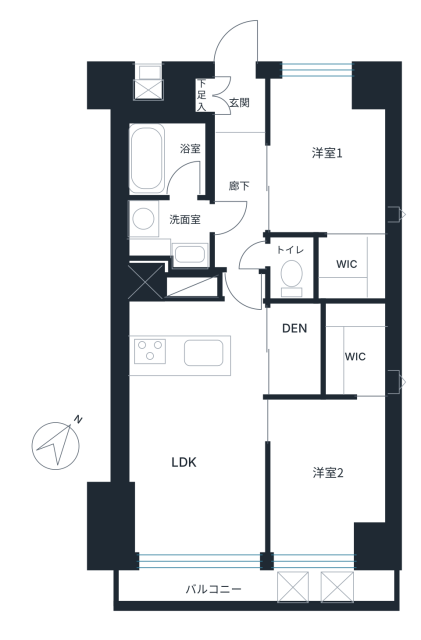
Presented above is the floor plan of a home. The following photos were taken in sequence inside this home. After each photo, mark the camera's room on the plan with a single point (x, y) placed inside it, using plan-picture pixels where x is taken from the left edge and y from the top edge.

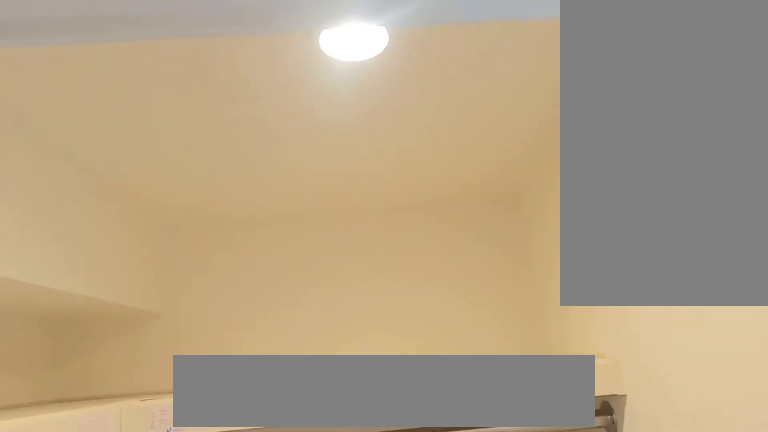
(331, 160)
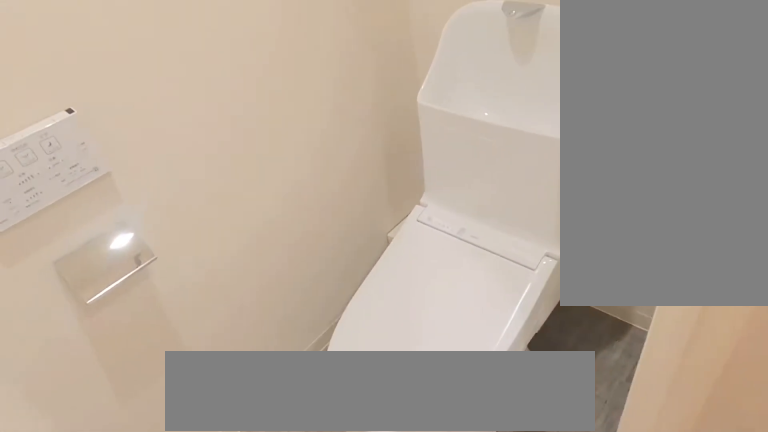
(296, 269)
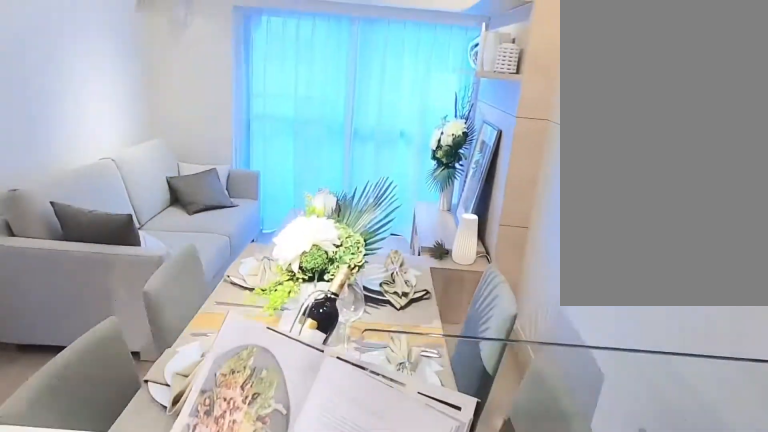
(181, 325)
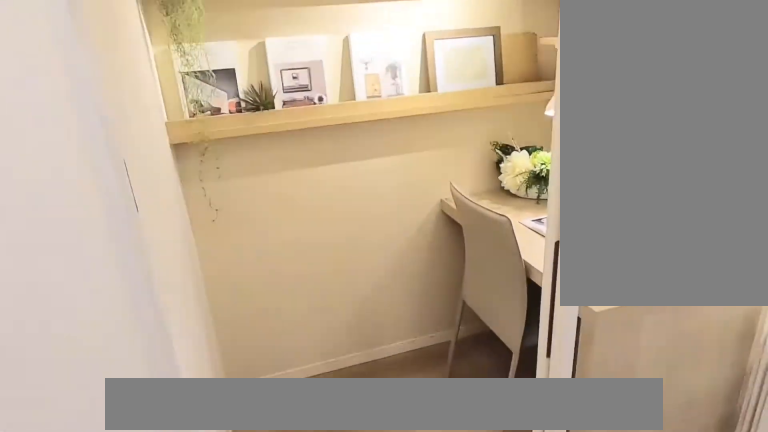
(287, 341)
